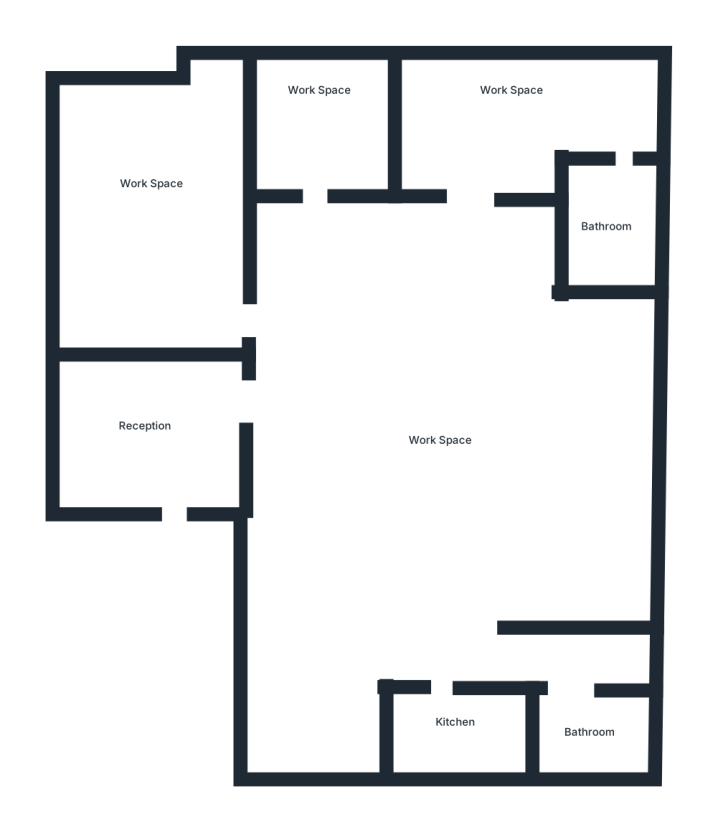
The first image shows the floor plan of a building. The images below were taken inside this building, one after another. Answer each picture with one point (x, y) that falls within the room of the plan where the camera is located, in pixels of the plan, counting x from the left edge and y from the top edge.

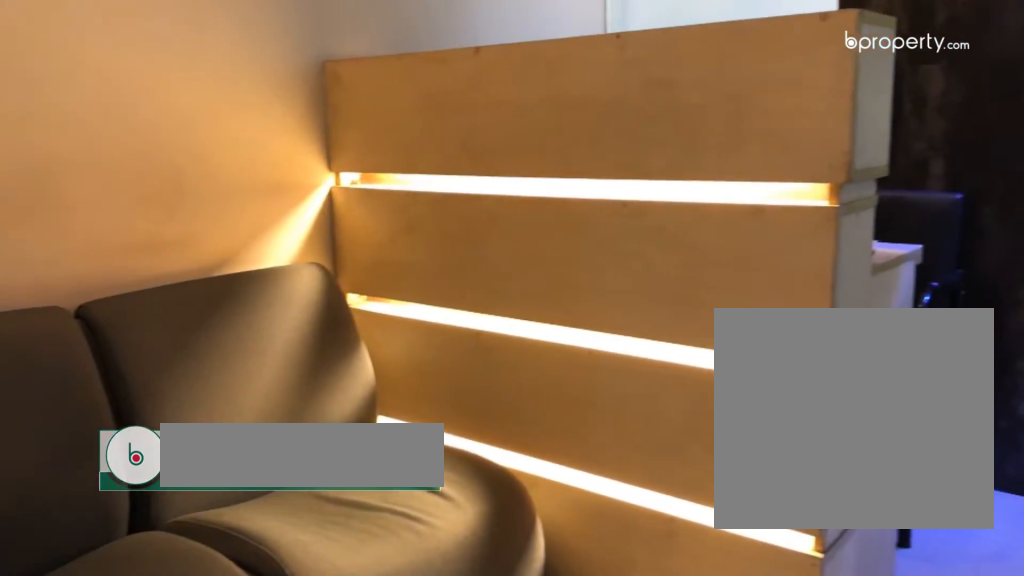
(161, 451)
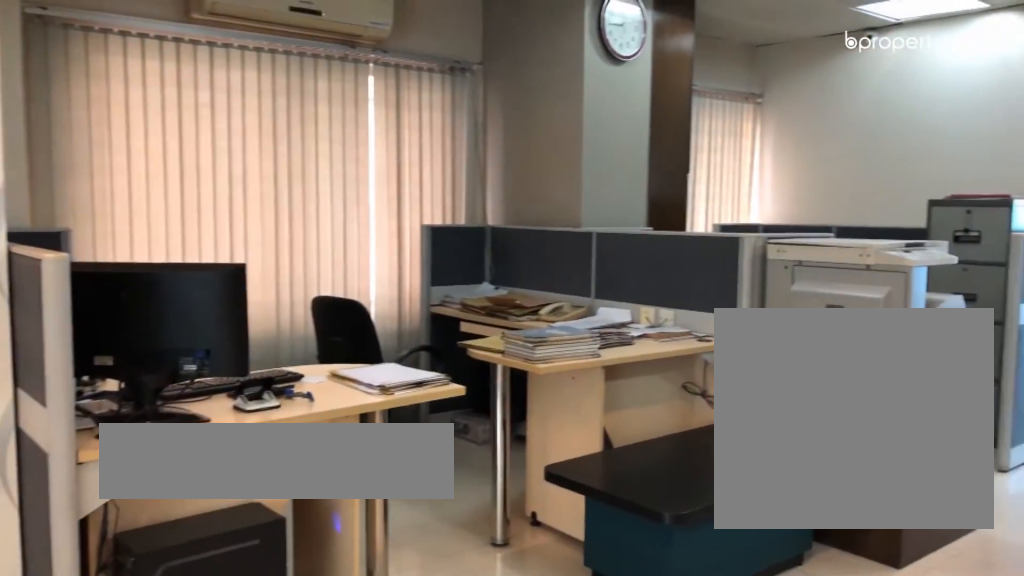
(446, 460)
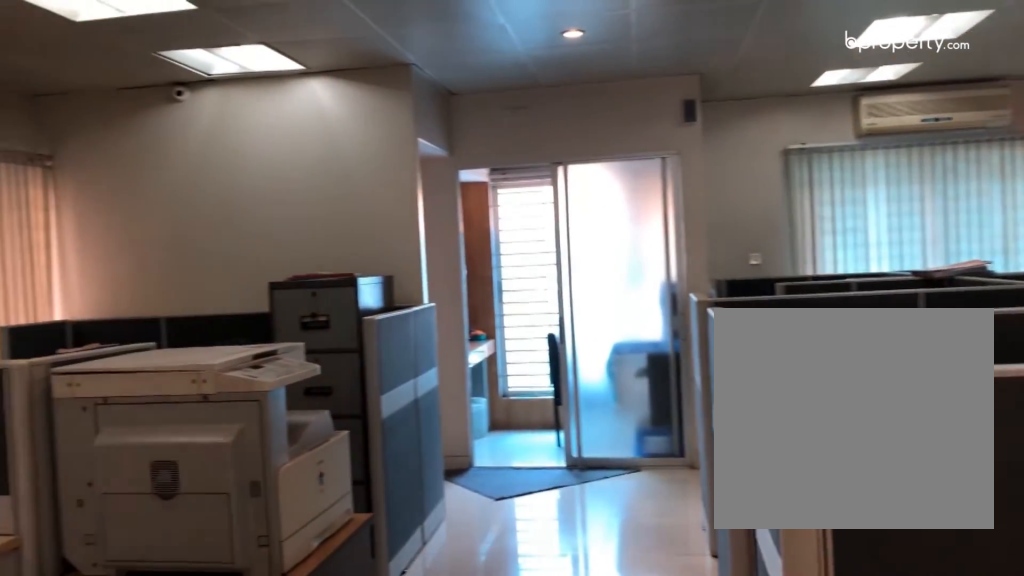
(446, 460)
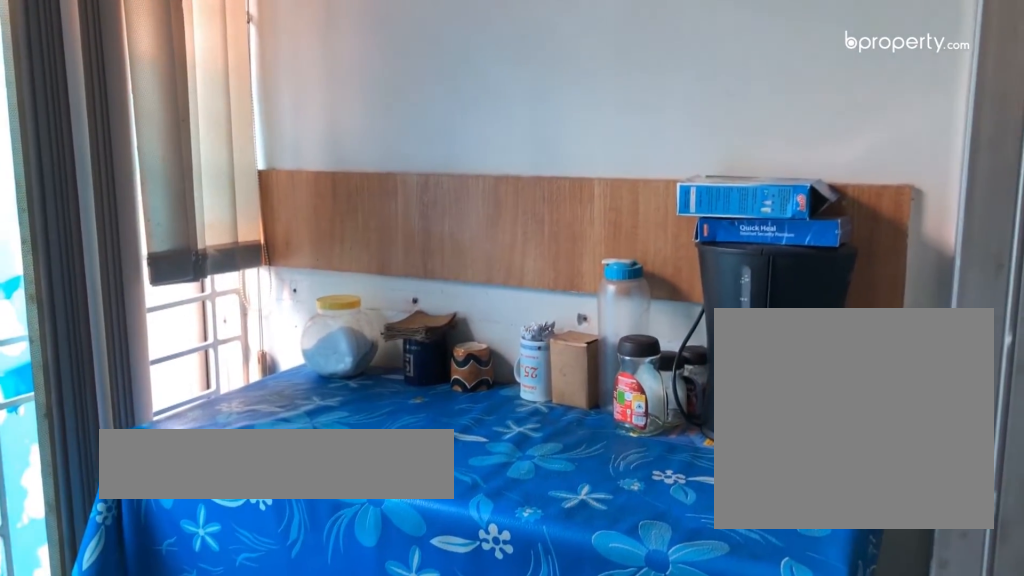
(456, 738)
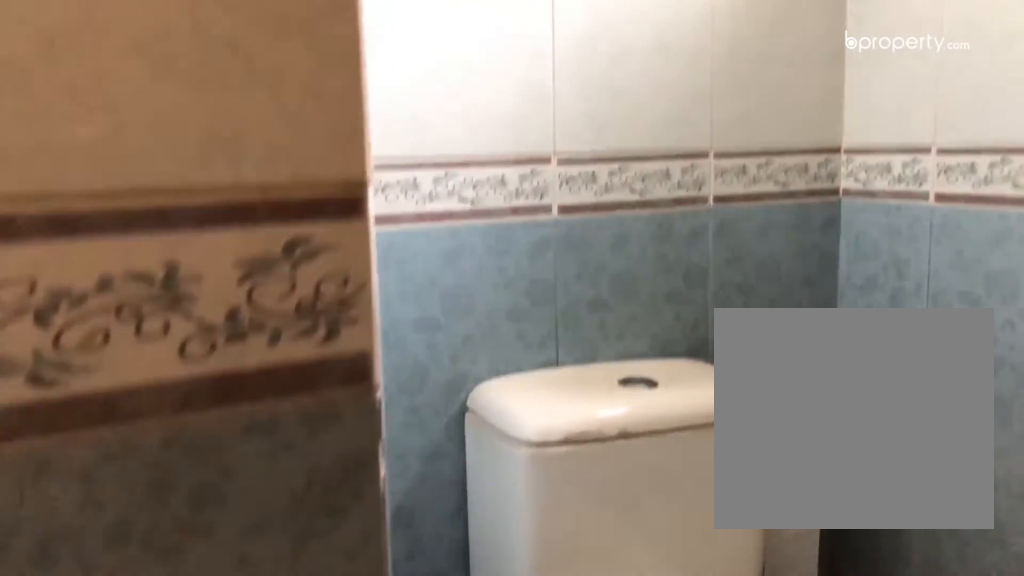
(591, 741)
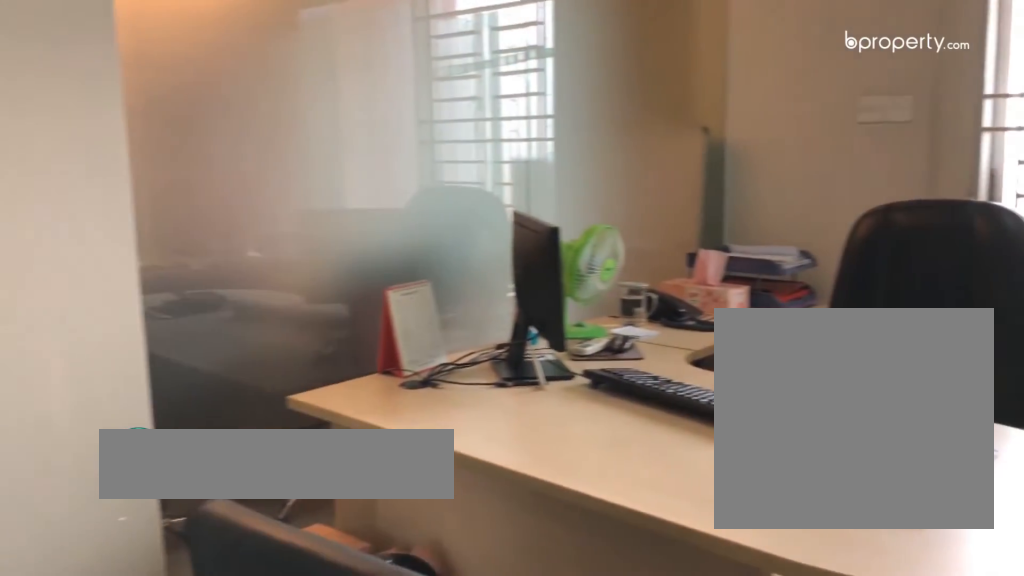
(326, 102)
